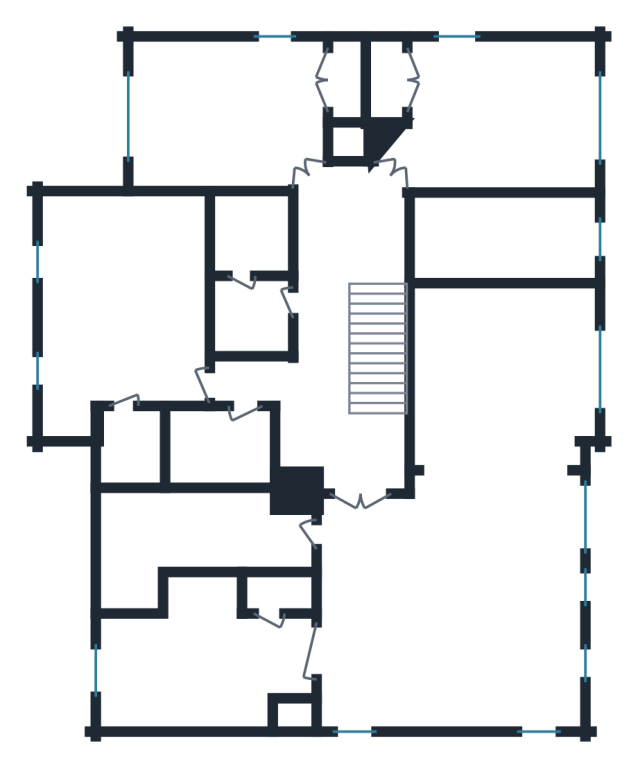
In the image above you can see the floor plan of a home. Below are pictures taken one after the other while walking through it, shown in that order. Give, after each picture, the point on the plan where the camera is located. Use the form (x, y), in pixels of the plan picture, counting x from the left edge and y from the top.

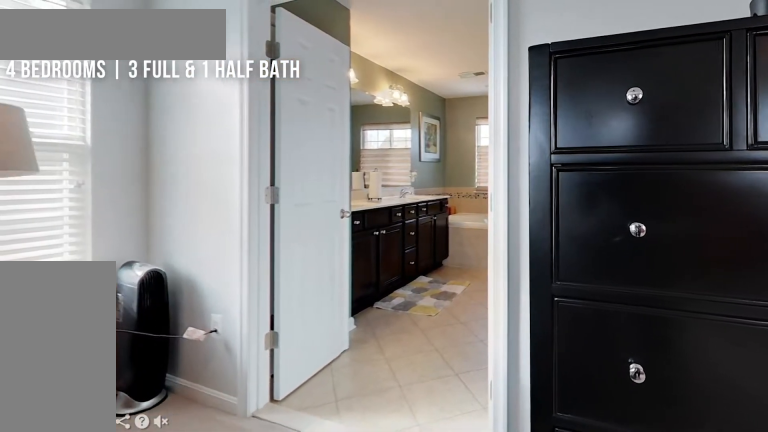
(346, 623)
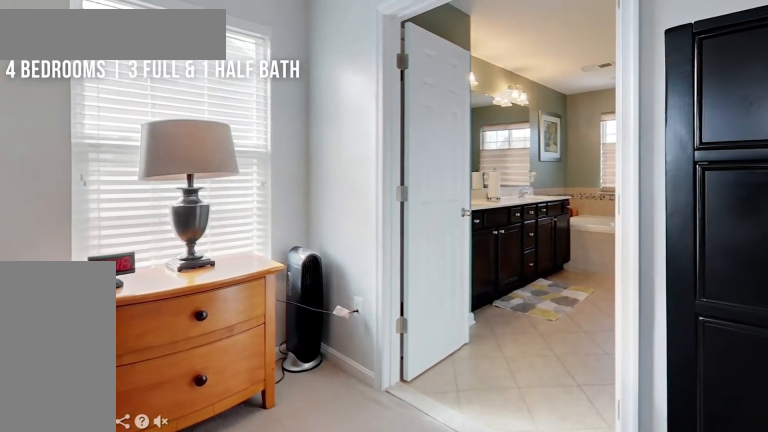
(349, 637)
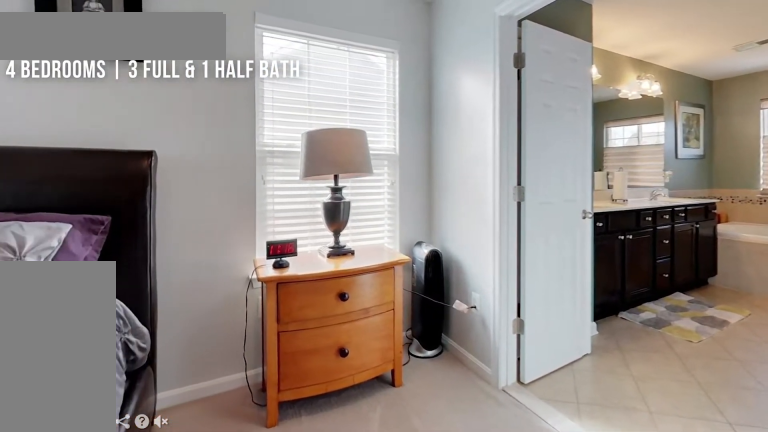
(360, 648)
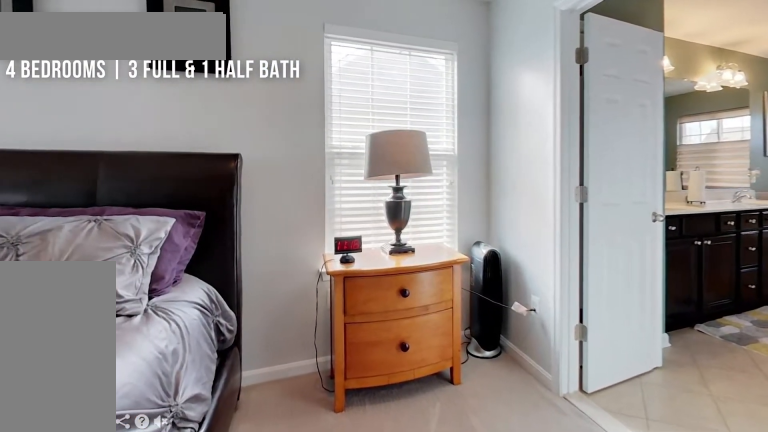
(366, 650)
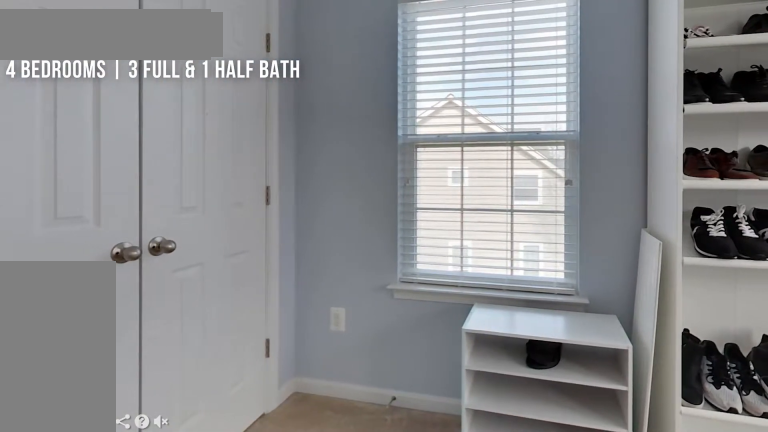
(465, 81)
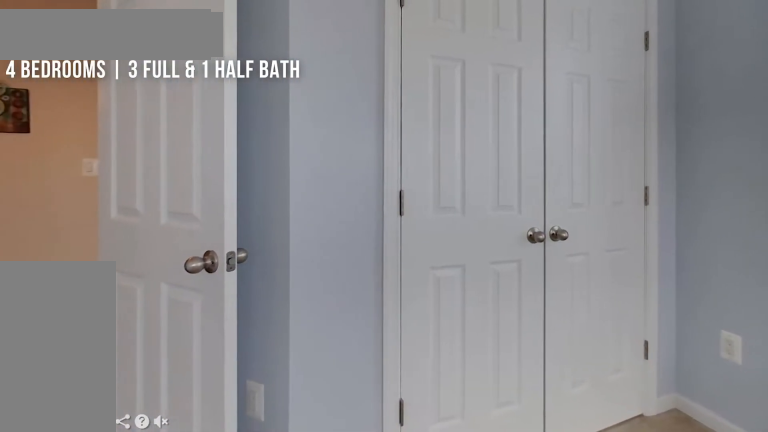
(426, 120)
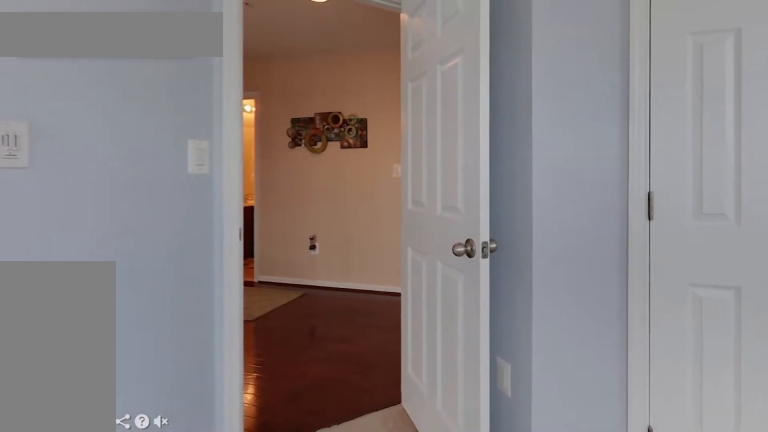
(419, 138)
